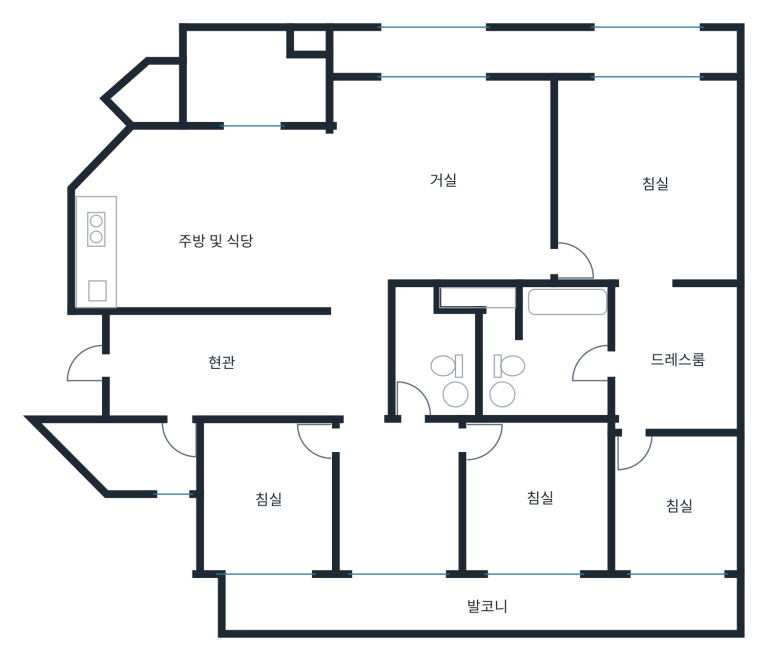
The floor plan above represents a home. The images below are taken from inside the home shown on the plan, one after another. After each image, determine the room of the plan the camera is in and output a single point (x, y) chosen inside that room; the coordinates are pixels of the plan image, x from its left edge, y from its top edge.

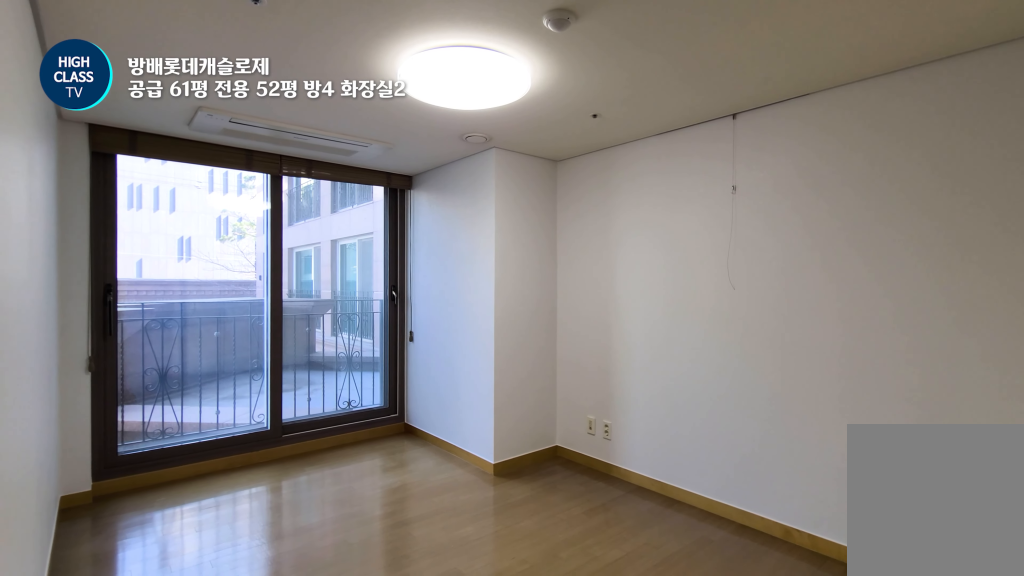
(271, 522)
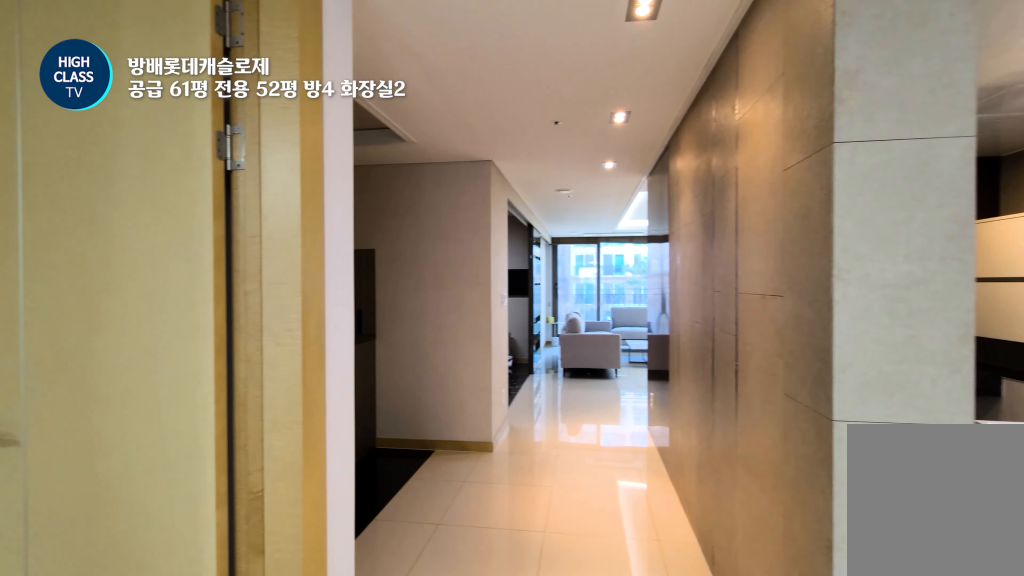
(399, 499)
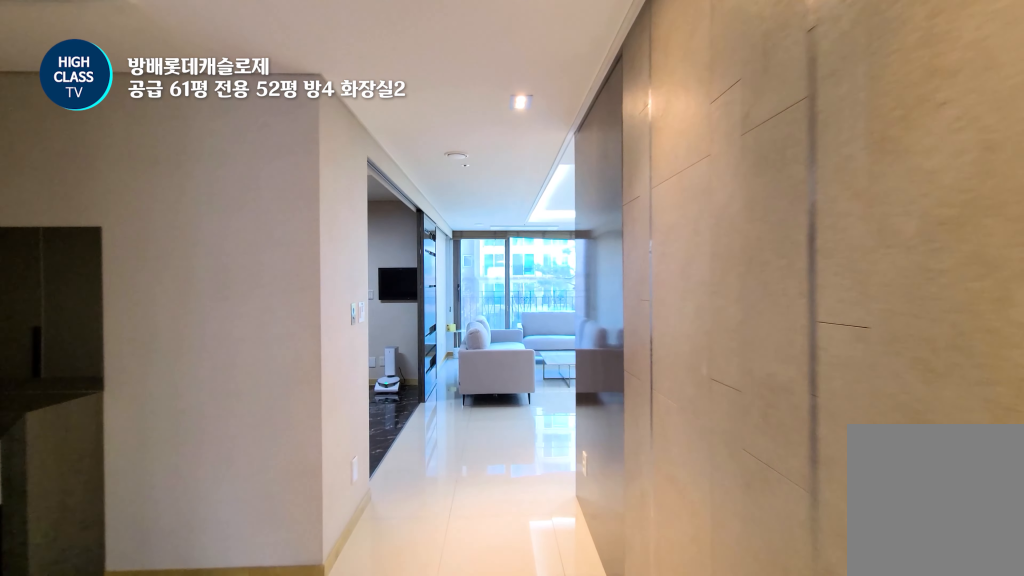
(359, 349)
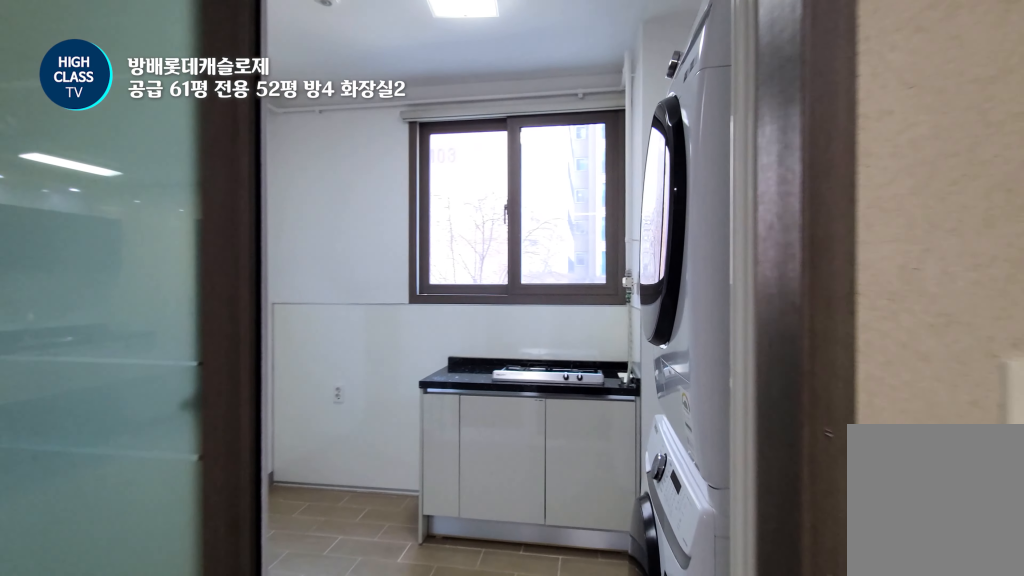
(209, 216)
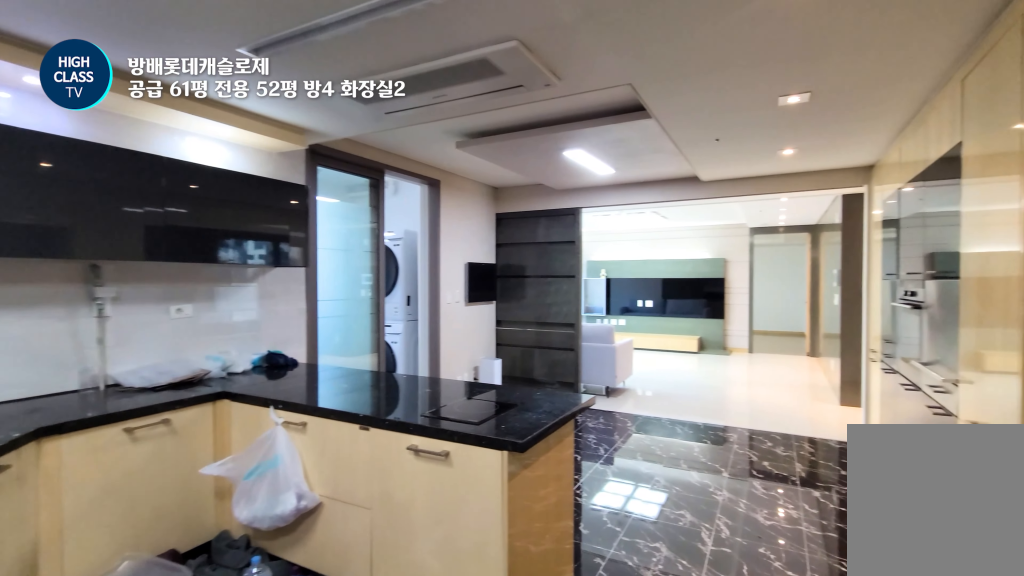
(209, 216)
